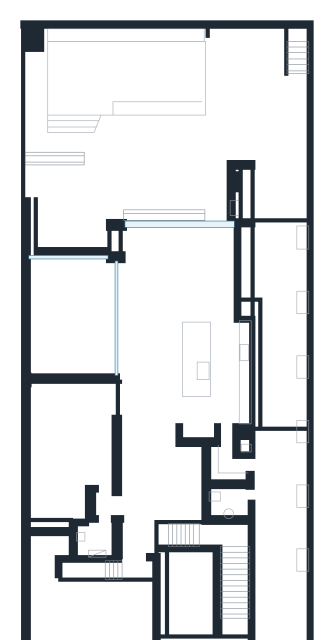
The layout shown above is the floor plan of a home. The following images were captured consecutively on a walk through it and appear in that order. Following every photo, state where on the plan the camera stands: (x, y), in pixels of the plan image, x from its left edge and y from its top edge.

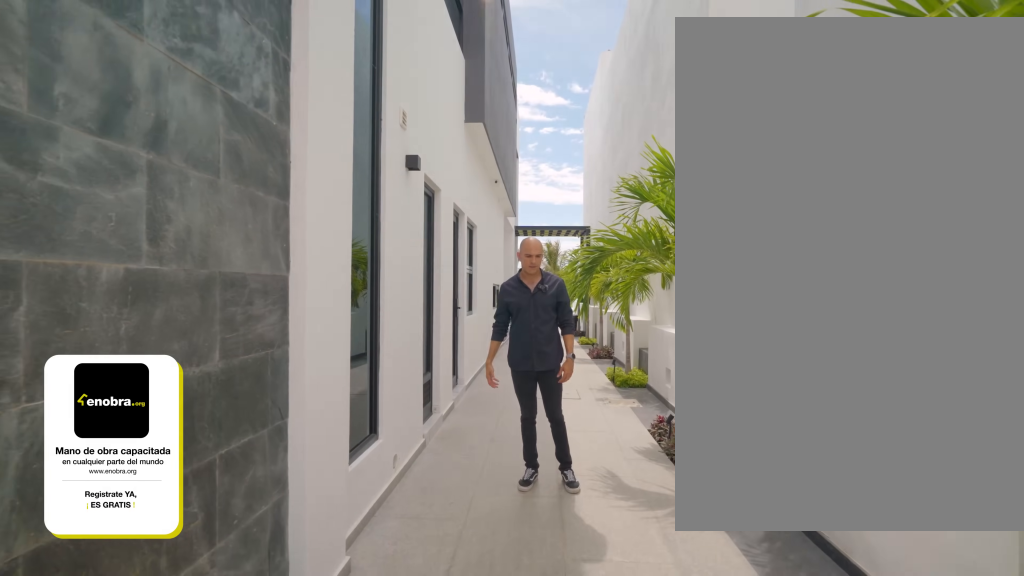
(289, 612)
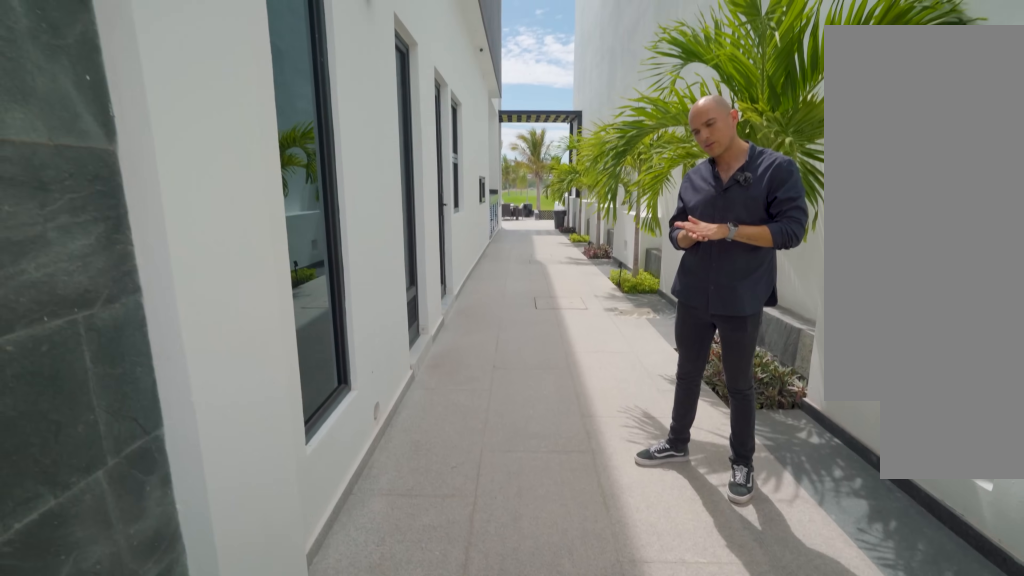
(276, 586)
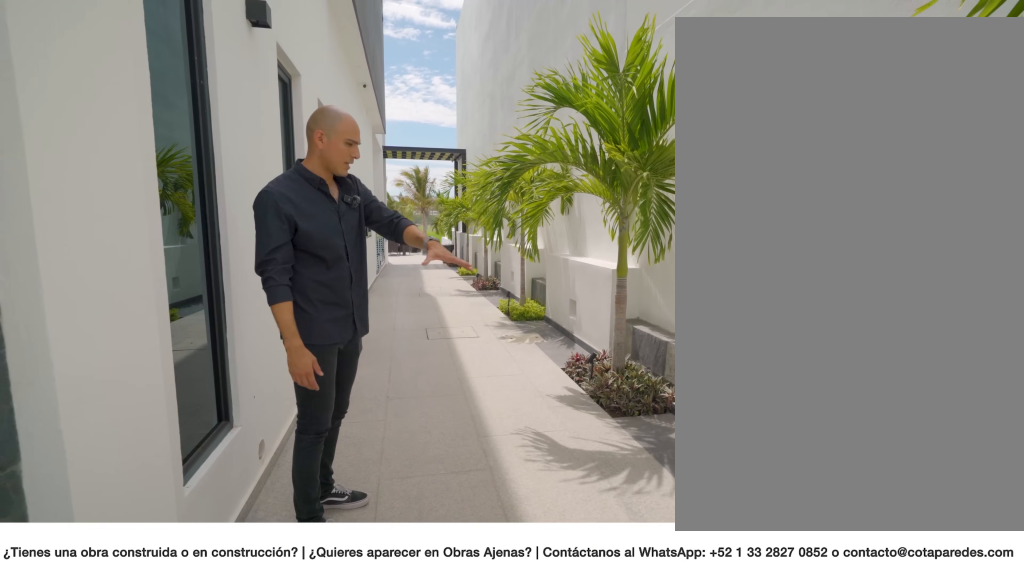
(276, 586)
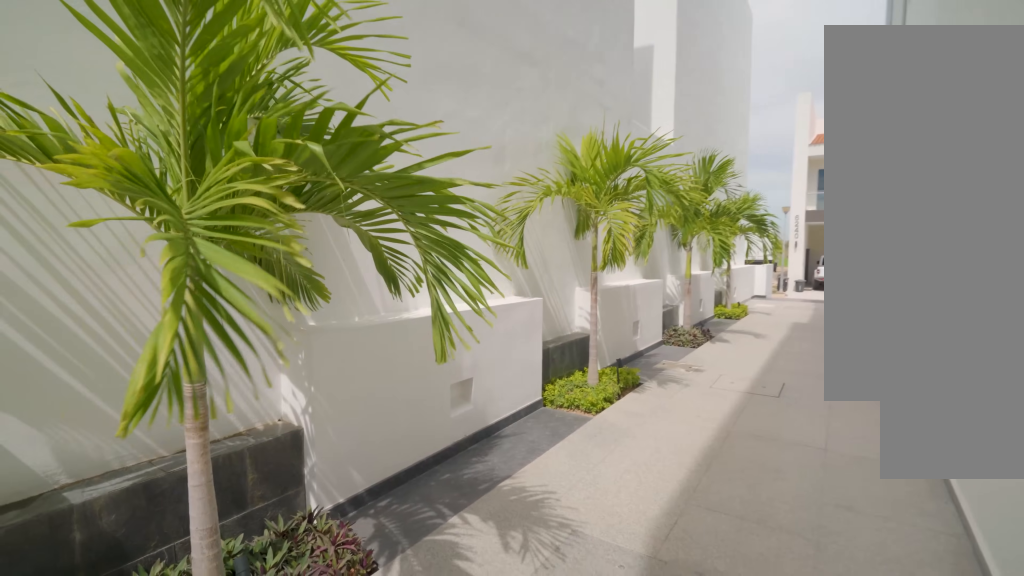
(281, 433)
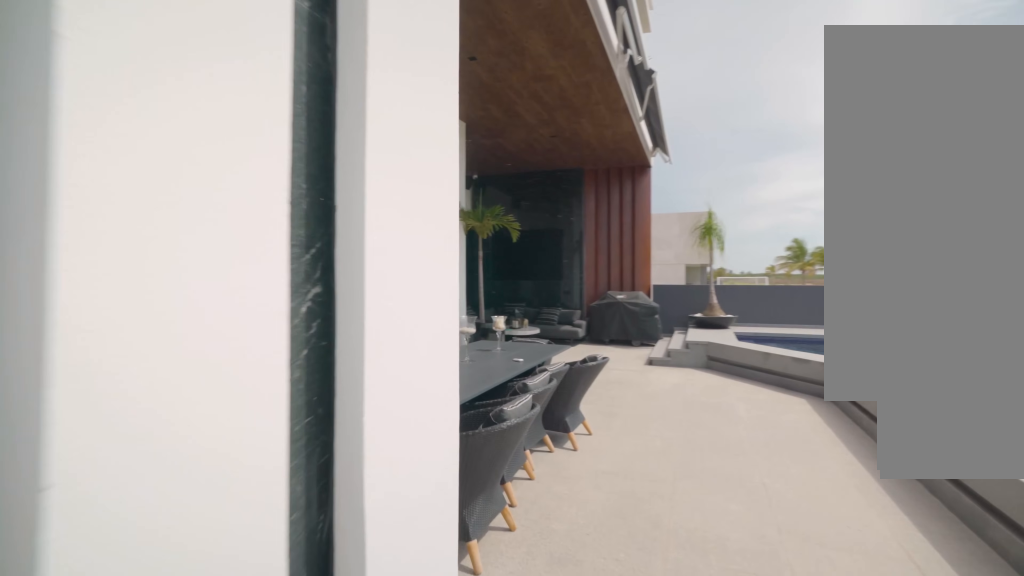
(261, 151)
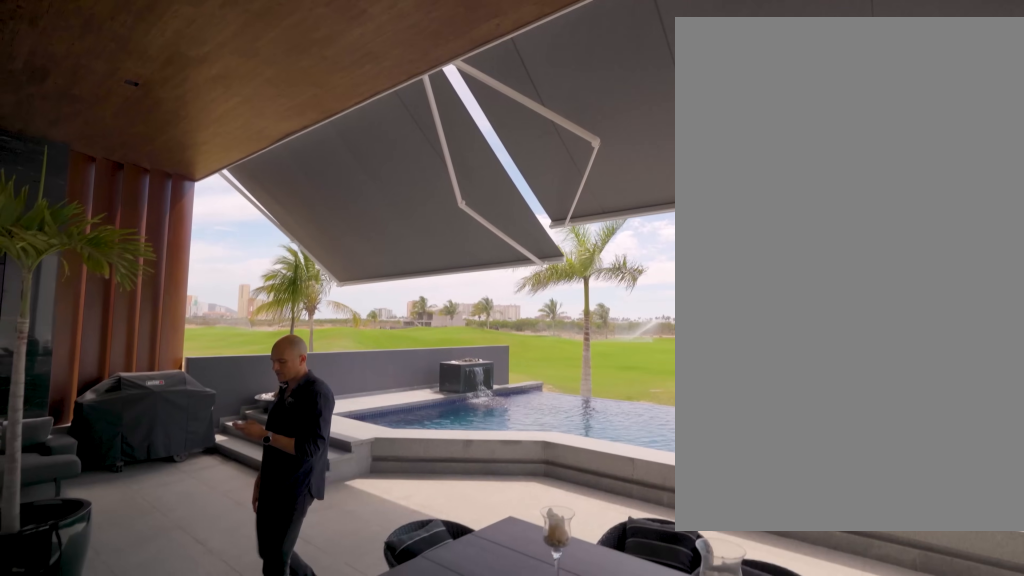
(168, 214)
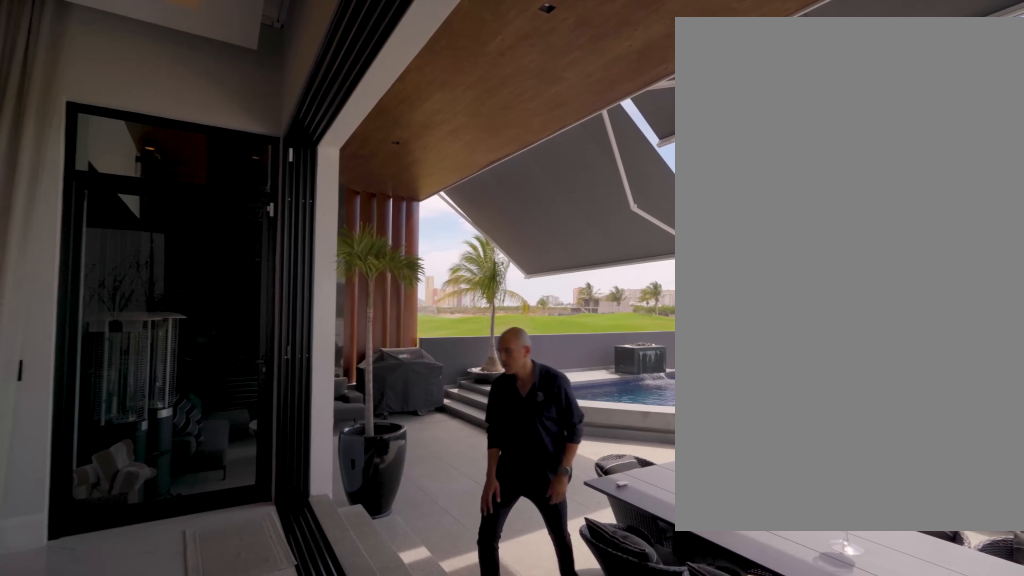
(211, 265)
